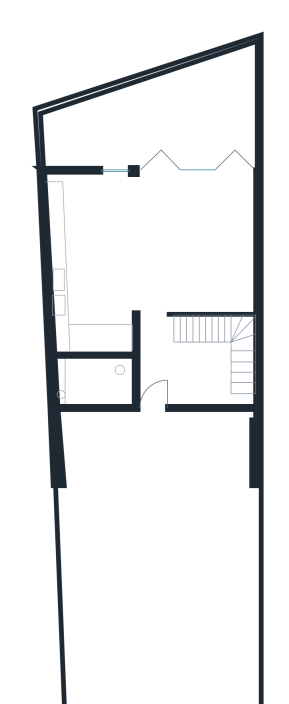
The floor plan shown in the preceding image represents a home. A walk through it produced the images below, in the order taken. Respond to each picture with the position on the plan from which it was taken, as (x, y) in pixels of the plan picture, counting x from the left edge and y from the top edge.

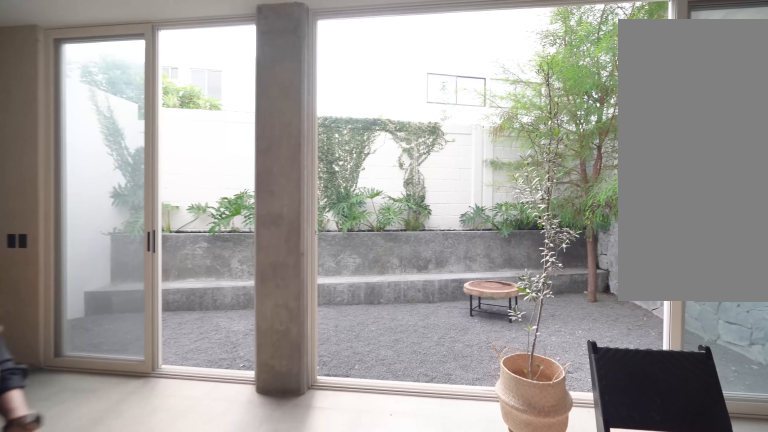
(160, 224)
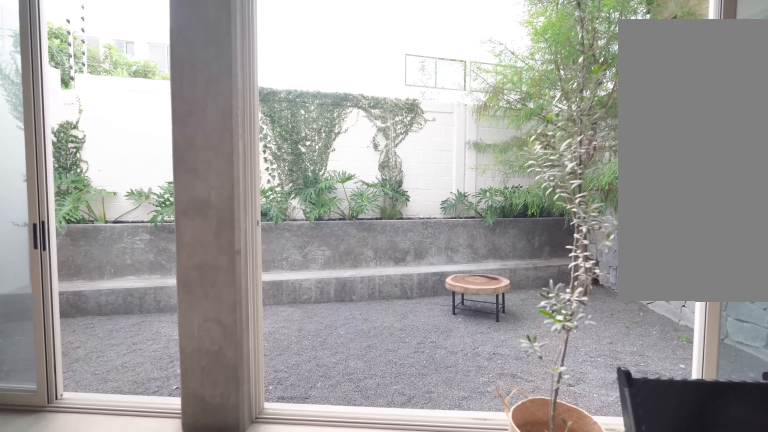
(160, 224)
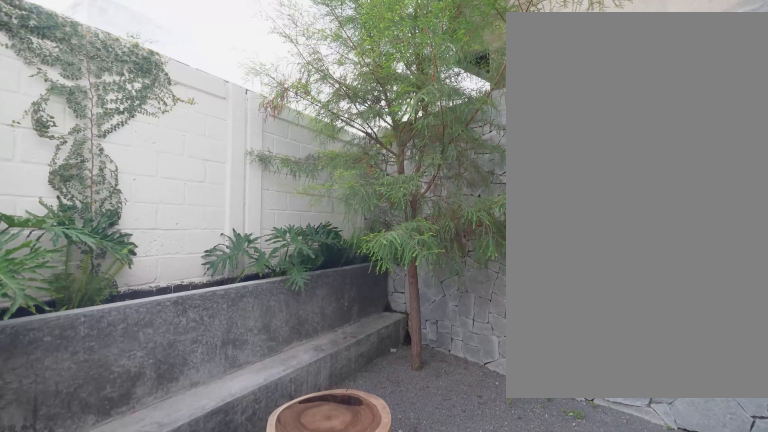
(153, 155)
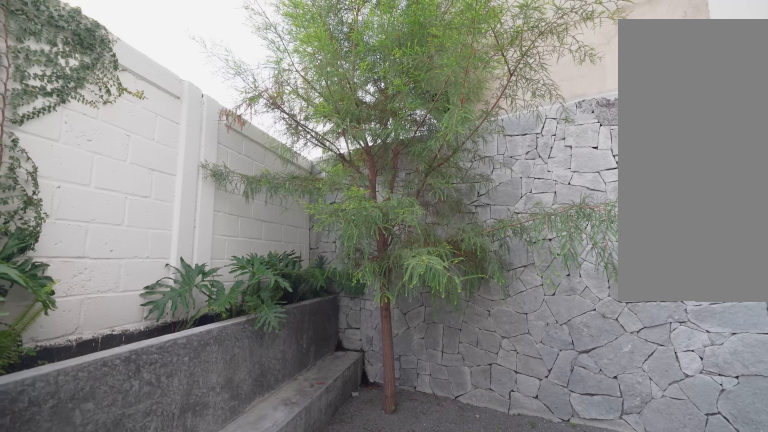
(149, 114)
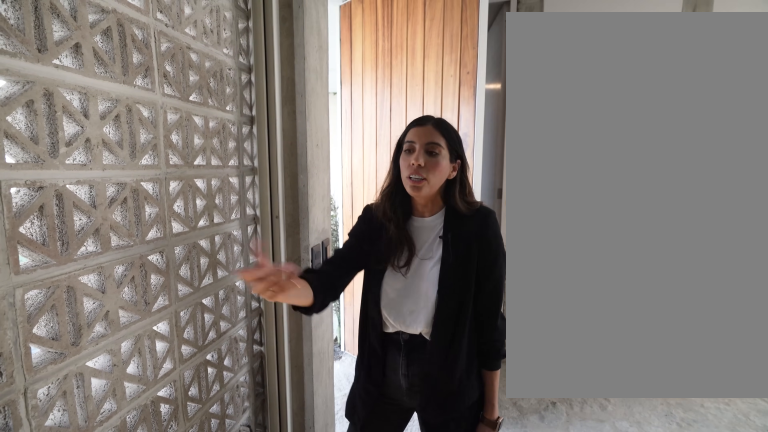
(206, 396)
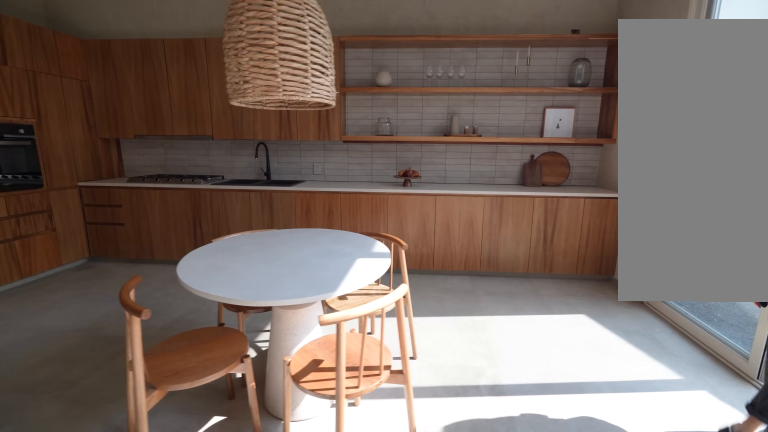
(151, 192)
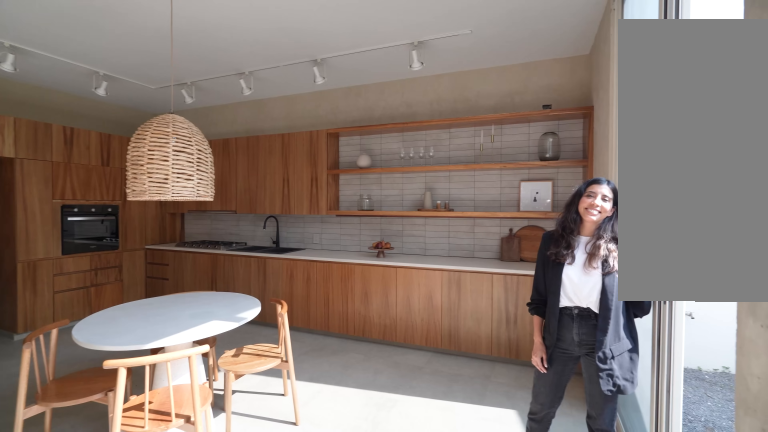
(162, 219)
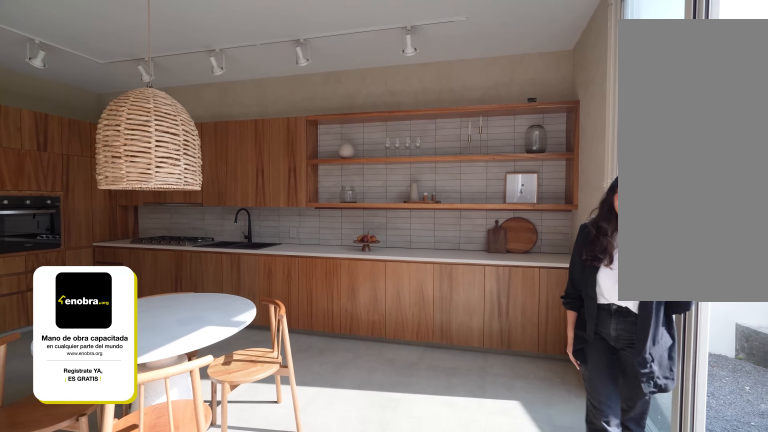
(162, 219)
